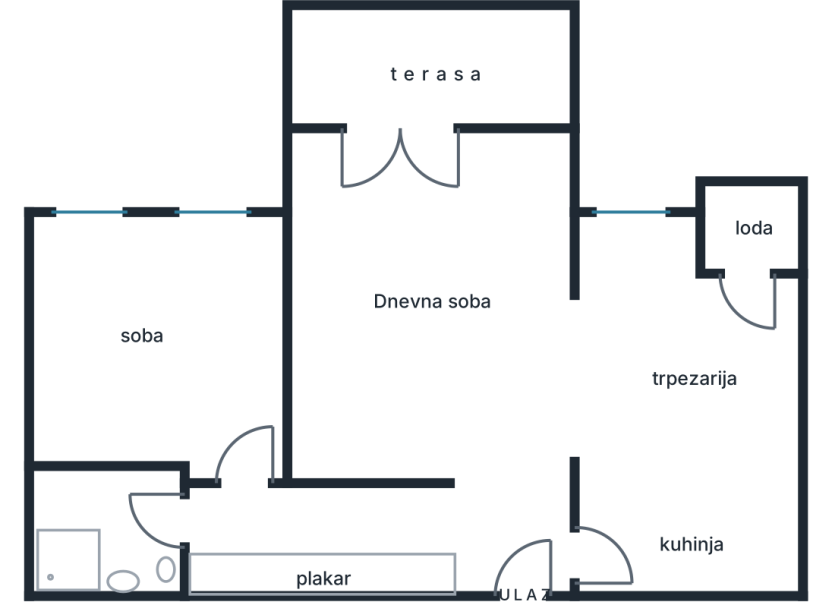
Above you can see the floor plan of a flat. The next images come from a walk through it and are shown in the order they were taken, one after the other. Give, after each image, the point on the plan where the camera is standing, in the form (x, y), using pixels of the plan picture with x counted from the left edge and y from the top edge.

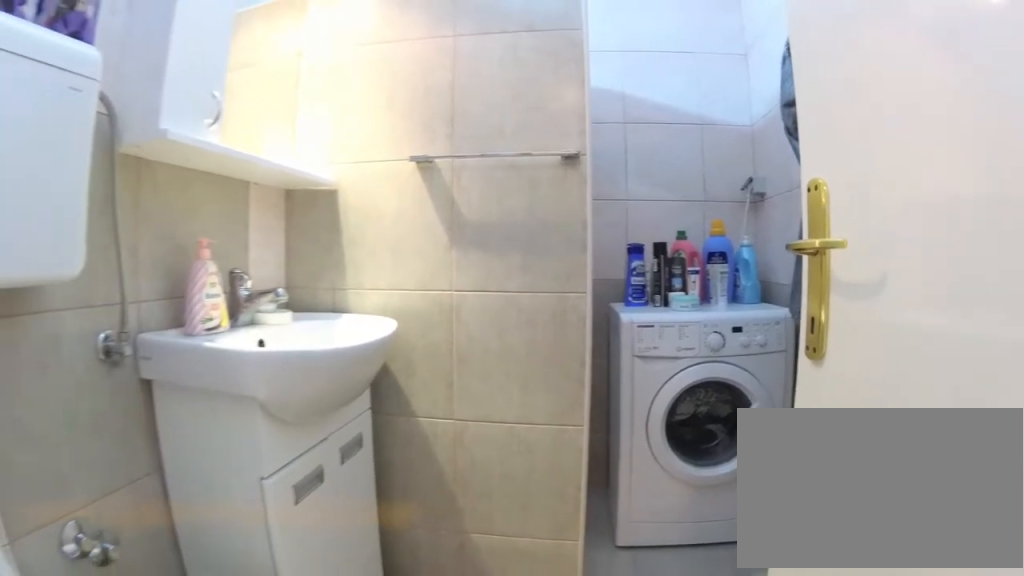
(214, 518)
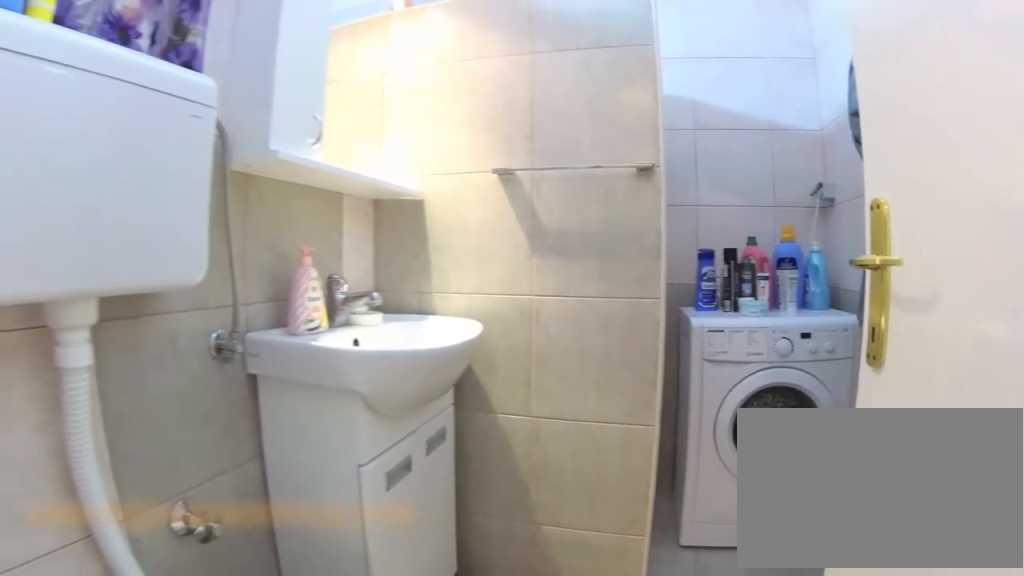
(222, 517)
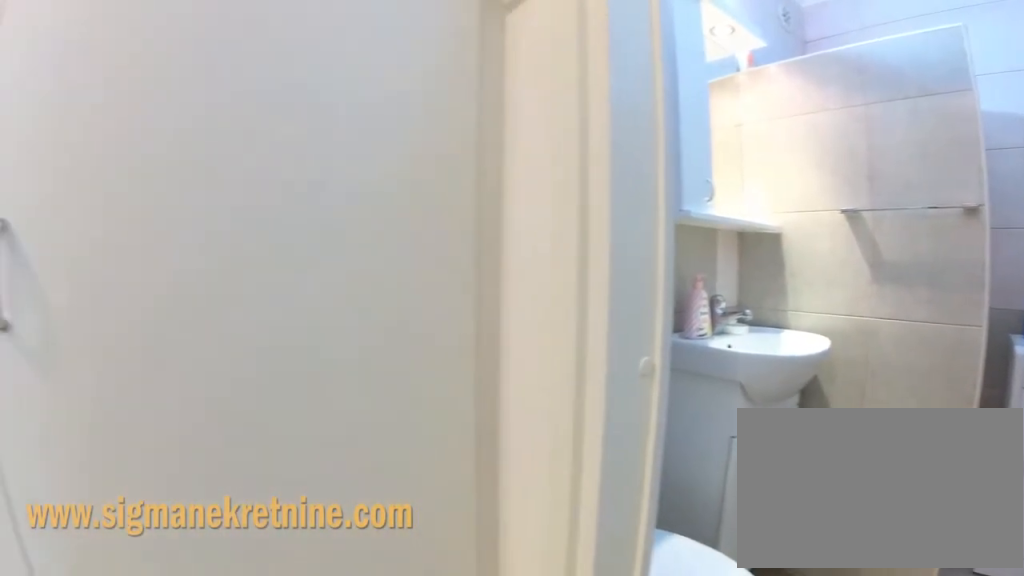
(218, 494)
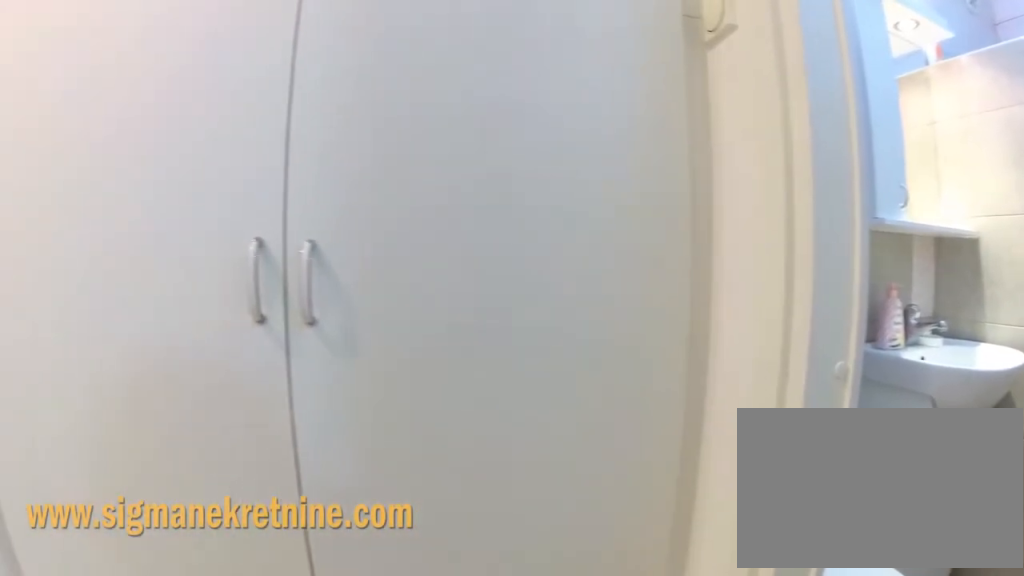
(212, 492)
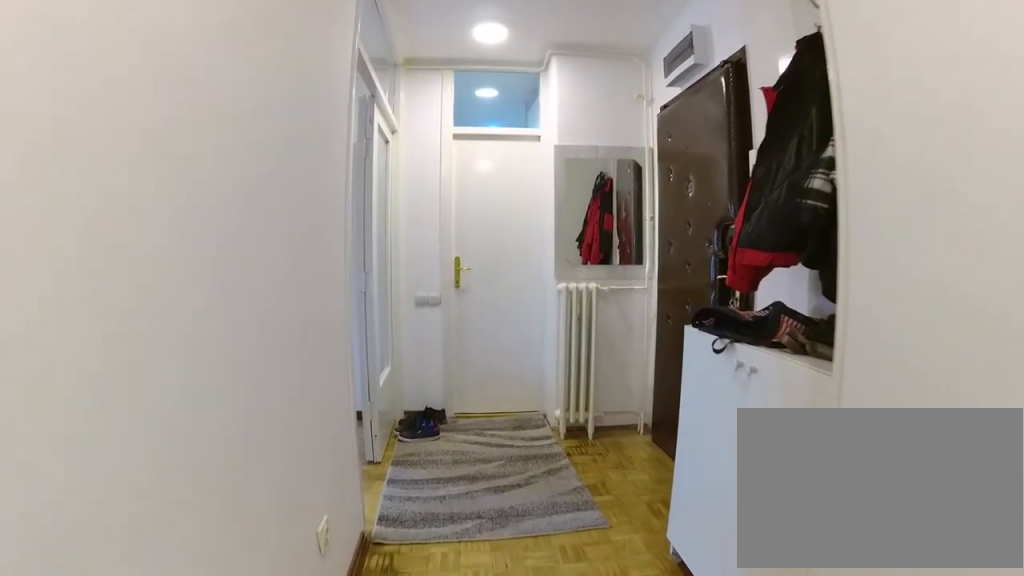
(266, 514)
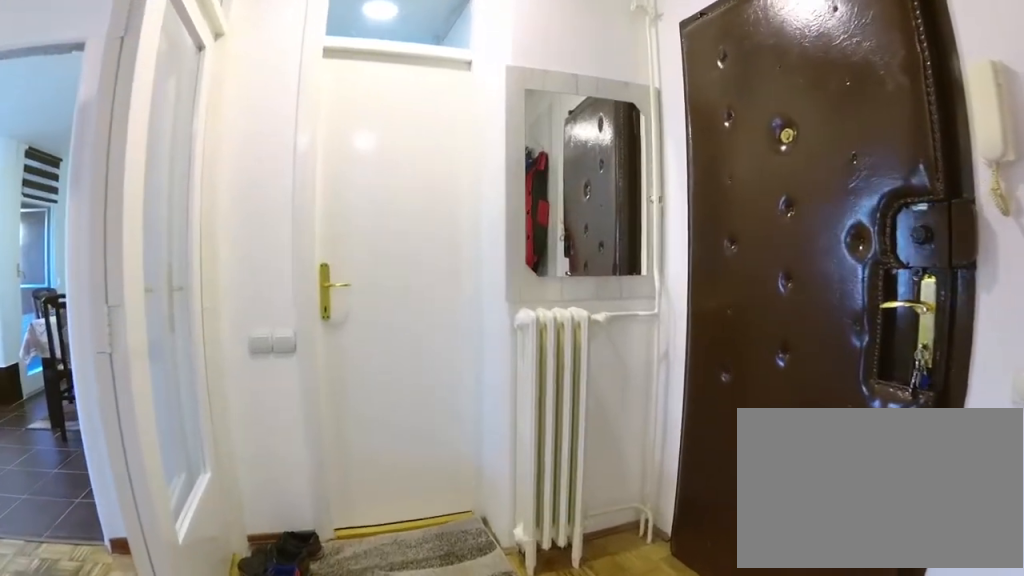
(377, 514)
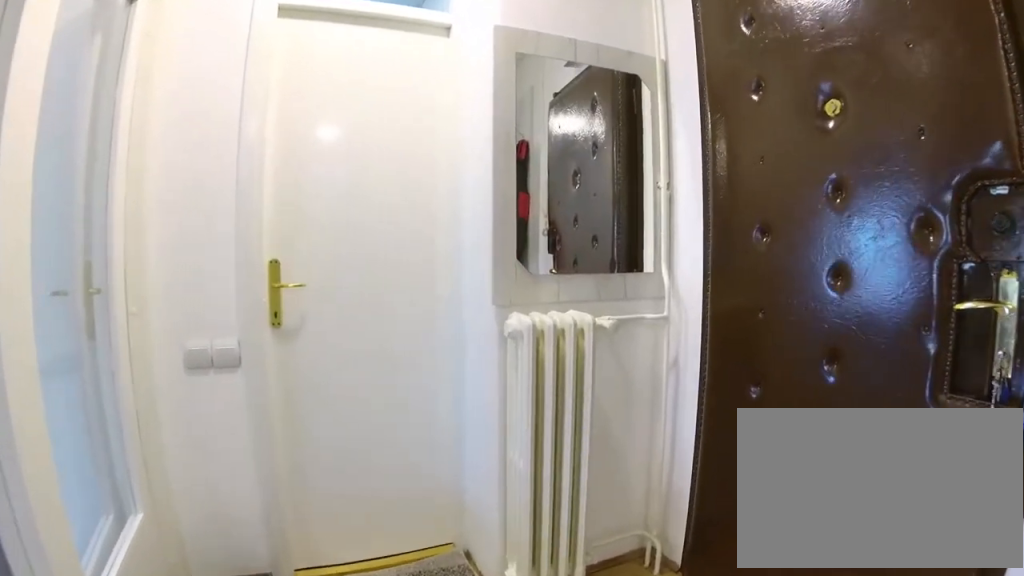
(405, 514)
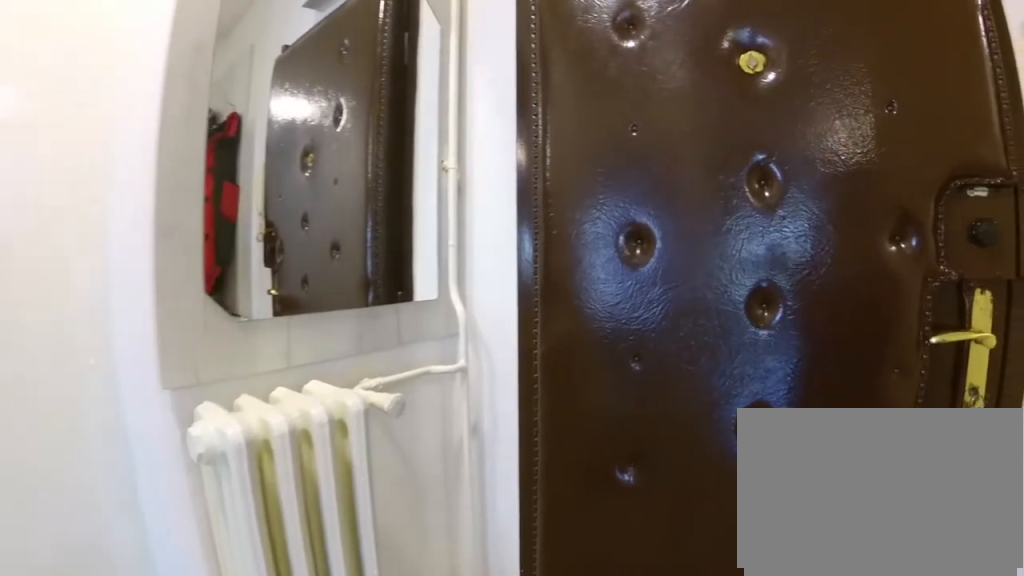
(485, 513)
